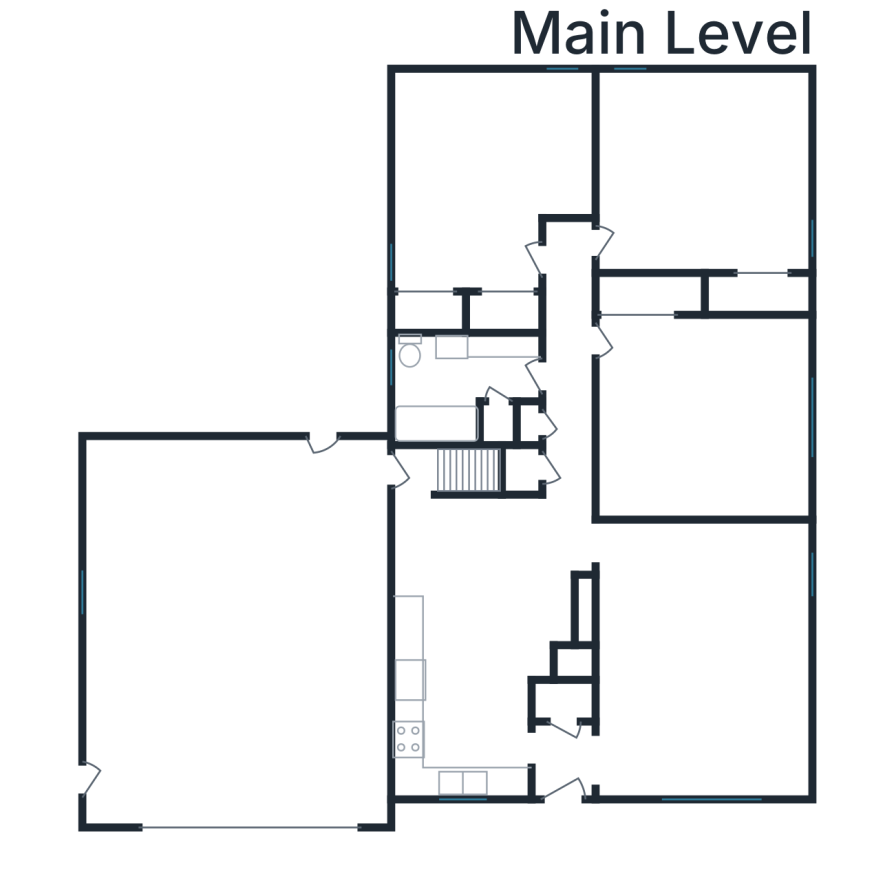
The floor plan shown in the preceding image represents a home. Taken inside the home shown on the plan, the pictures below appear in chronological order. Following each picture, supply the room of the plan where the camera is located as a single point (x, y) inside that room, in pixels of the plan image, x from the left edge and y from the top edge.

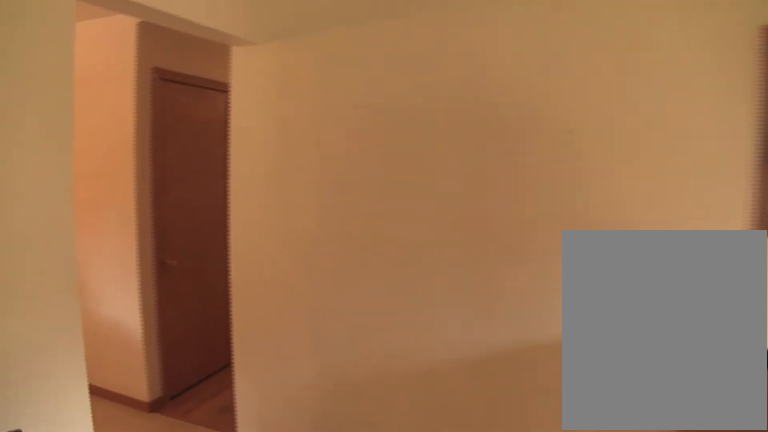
(699, 659)
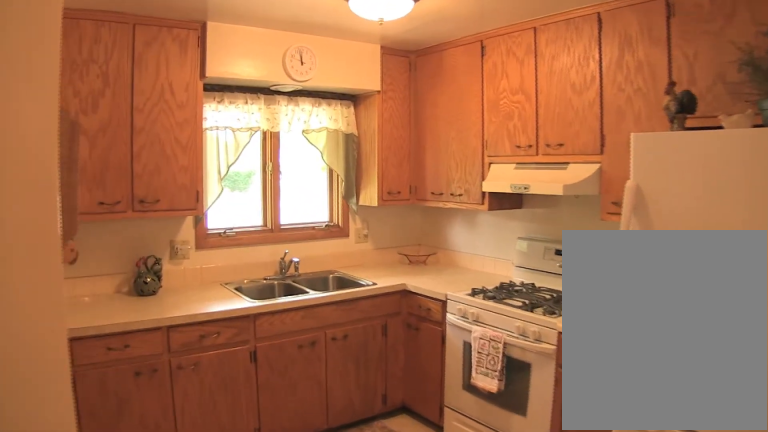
(478, 634)
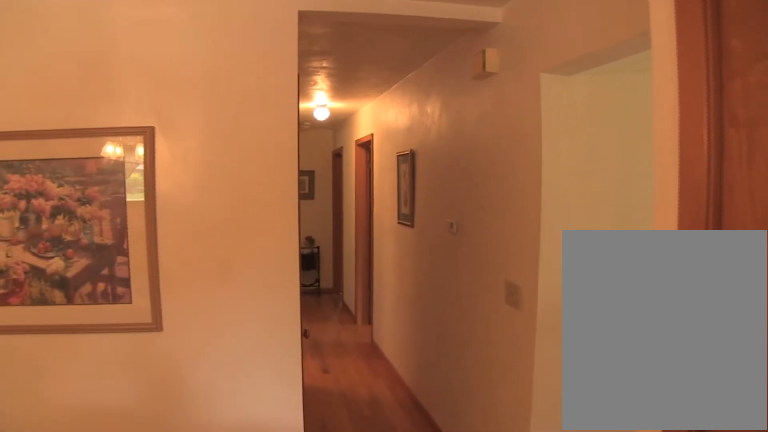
(478, 634)
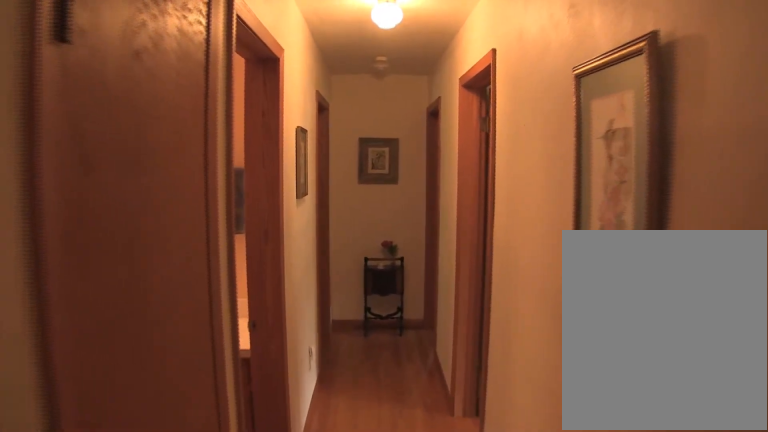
(569, 357)
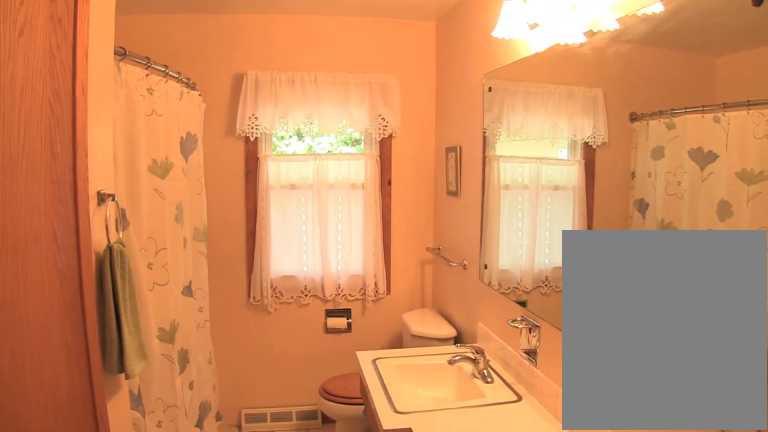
(459, 383)
